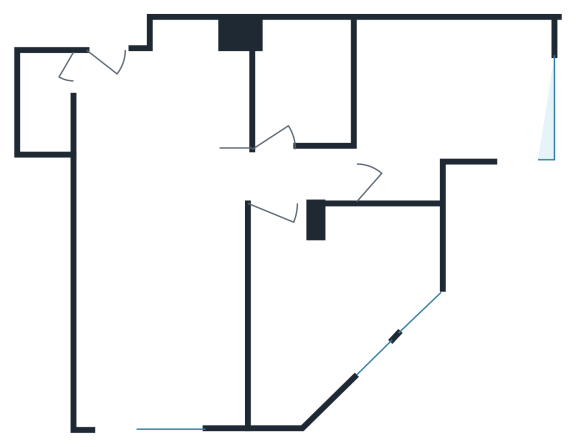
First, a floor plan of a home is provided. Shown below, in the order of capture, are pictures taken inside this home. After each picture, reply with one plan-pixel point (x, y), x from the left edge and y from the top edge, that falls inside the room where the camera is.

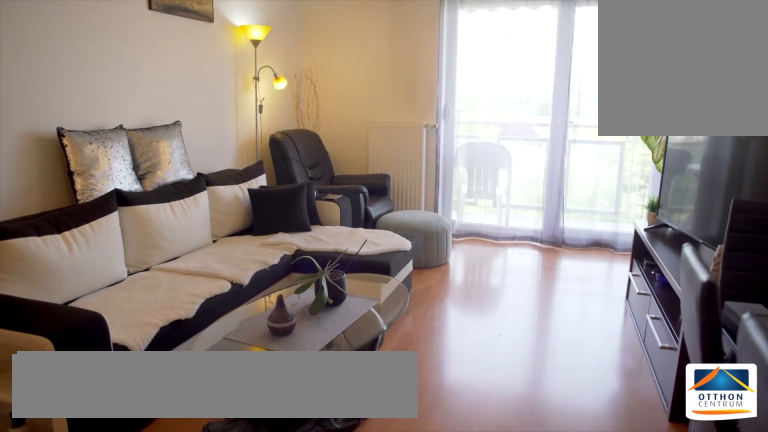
(158, 303)
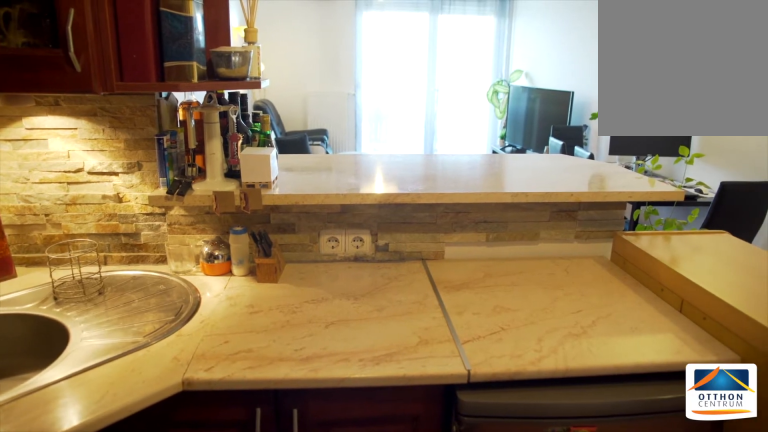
(158, 123)
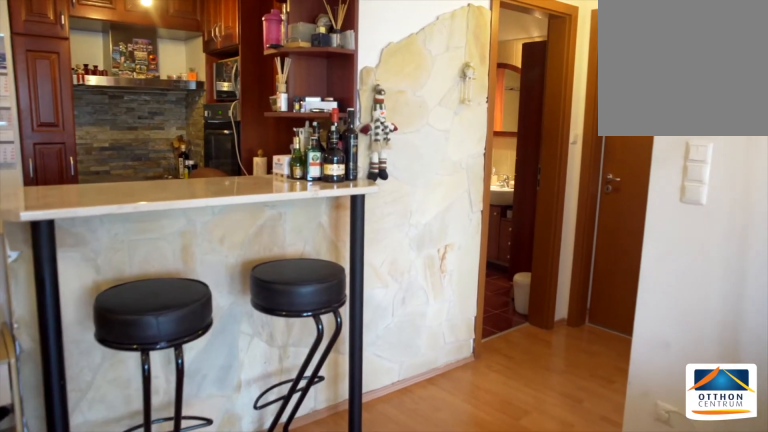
(242, 182)
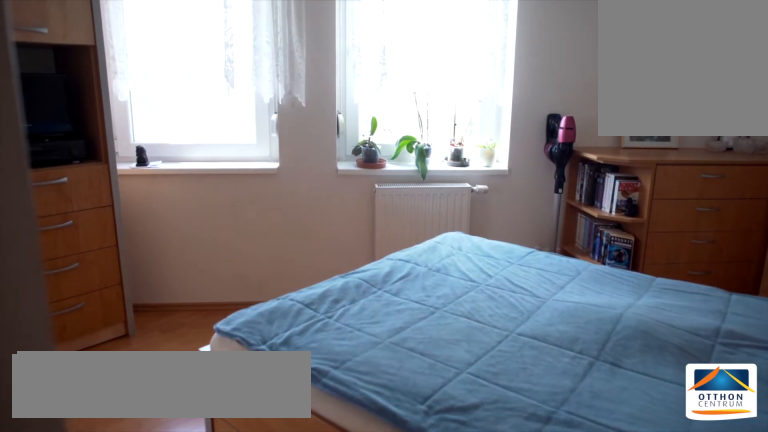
(338, 303)
